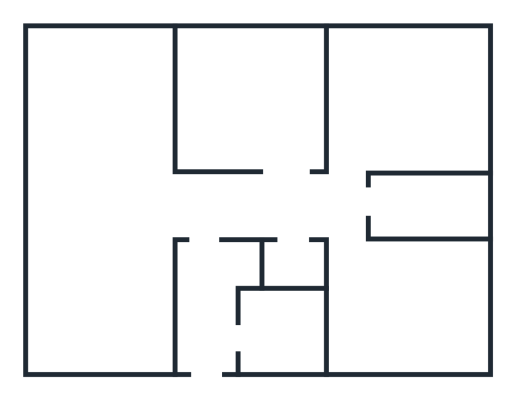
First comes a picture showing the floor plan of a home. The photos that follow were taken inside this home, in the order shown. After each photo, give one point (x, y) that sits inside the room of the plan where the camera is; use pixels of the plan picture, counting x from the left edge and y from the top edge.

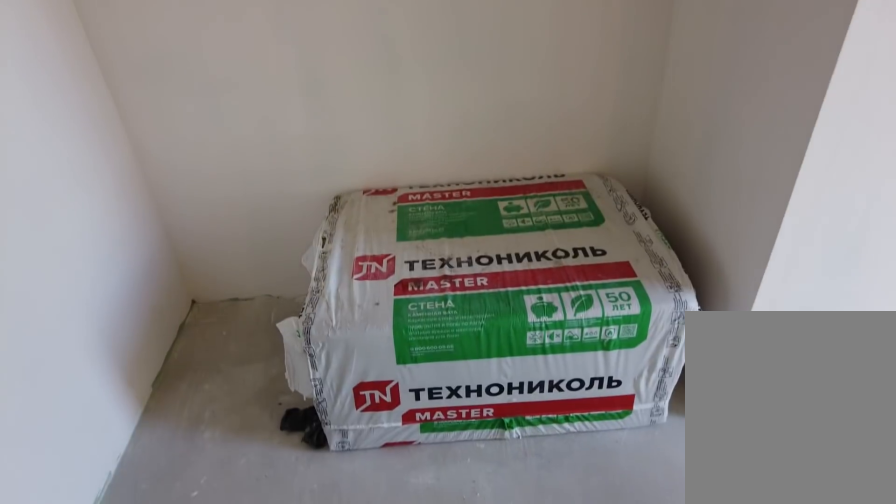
(202, 280)
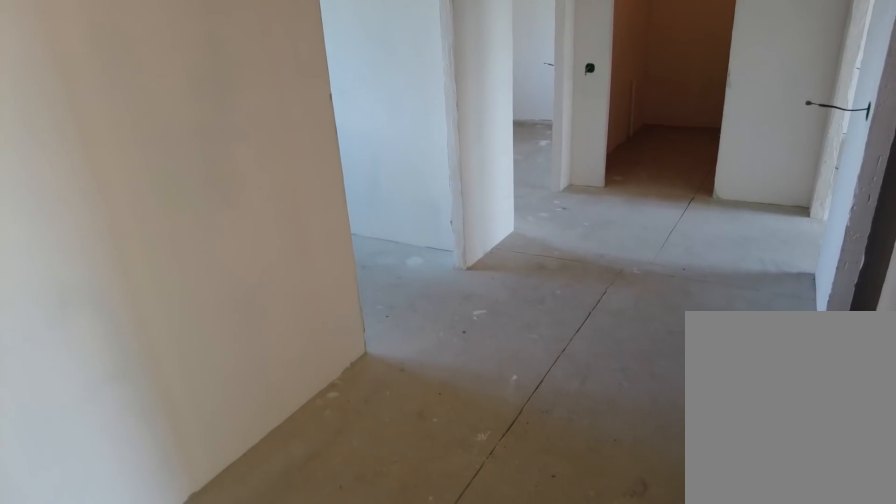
(207, 223)
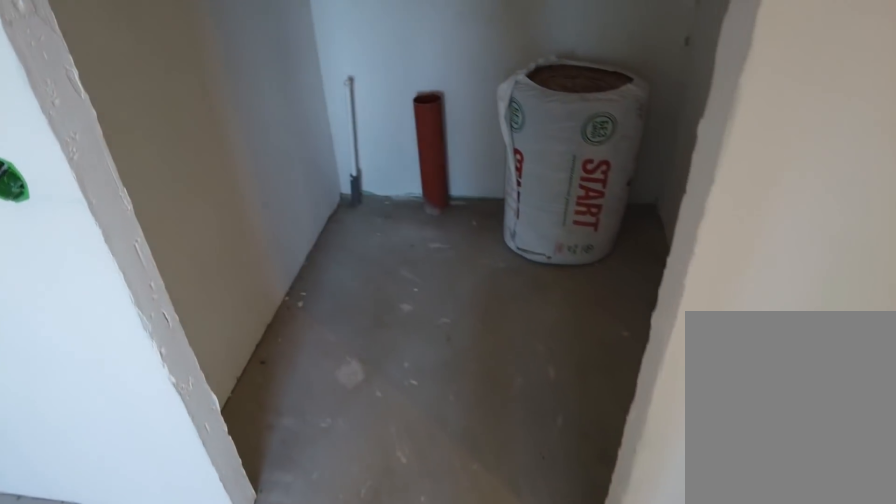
(300, 218)
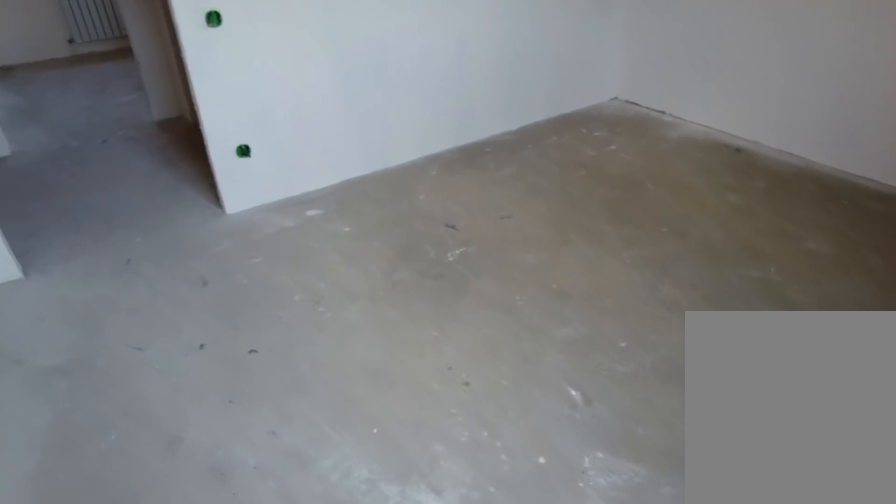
(373, 323)
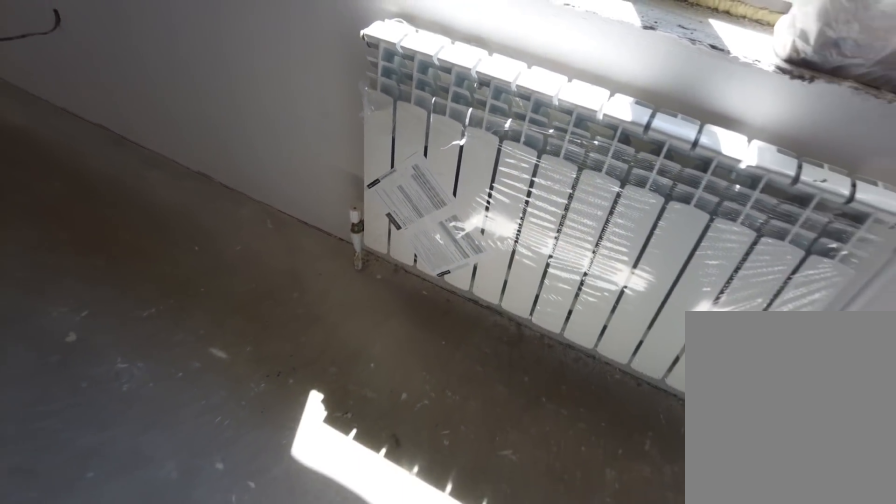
(373, 323)
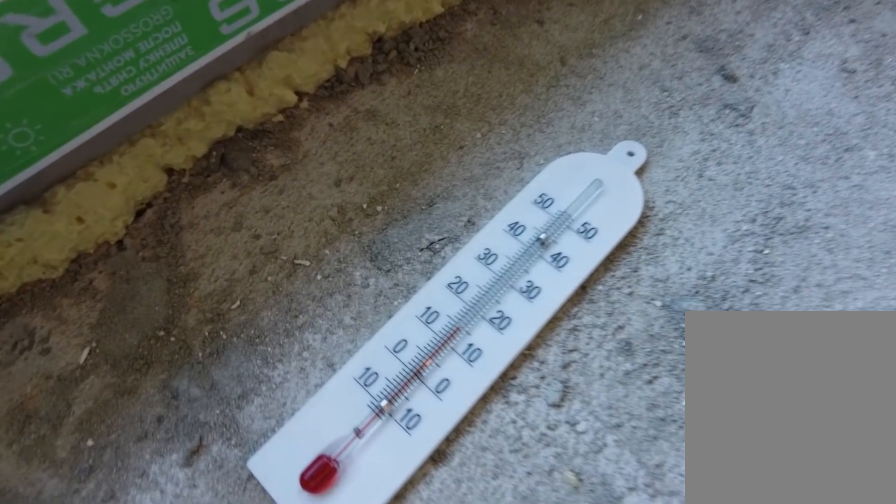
(359, 142)
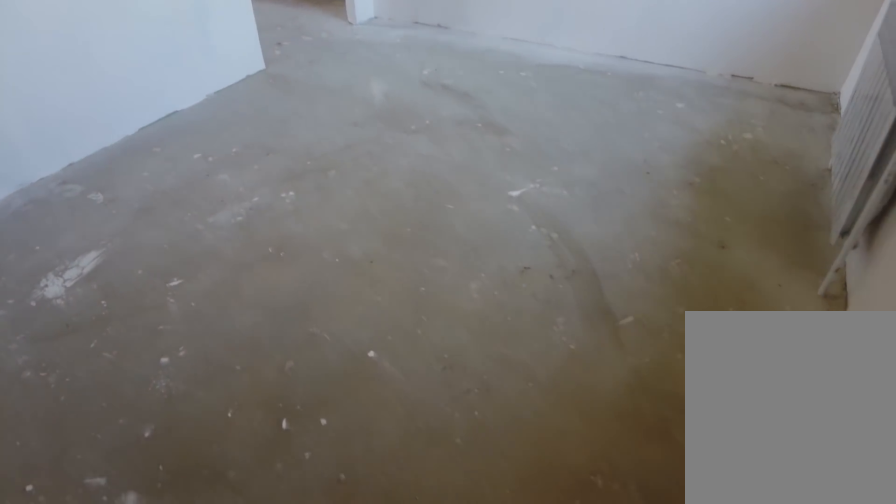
(359, 142)
